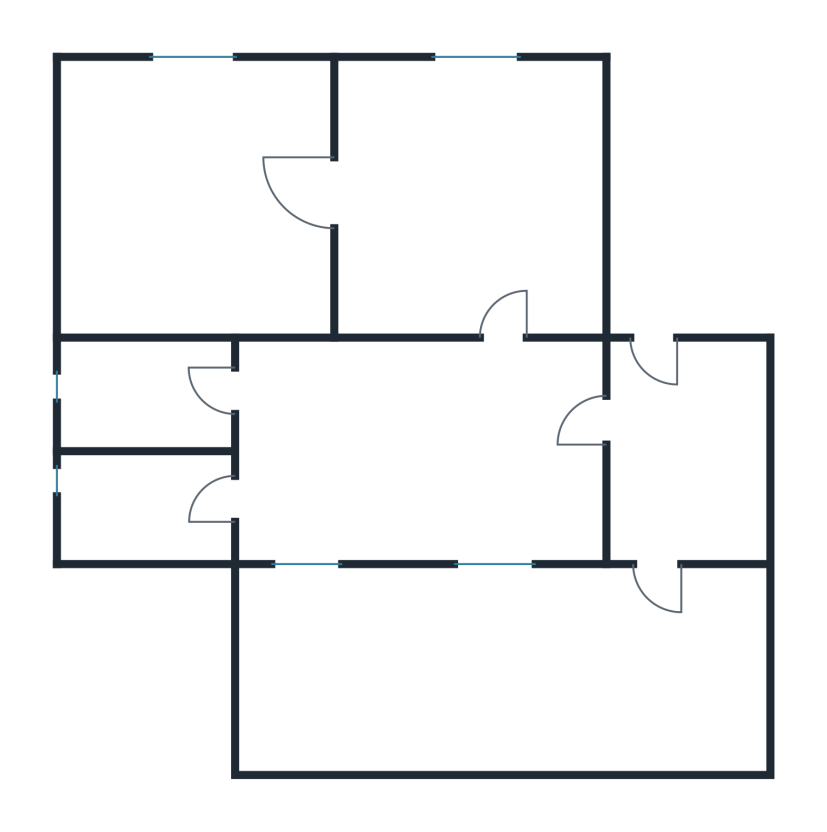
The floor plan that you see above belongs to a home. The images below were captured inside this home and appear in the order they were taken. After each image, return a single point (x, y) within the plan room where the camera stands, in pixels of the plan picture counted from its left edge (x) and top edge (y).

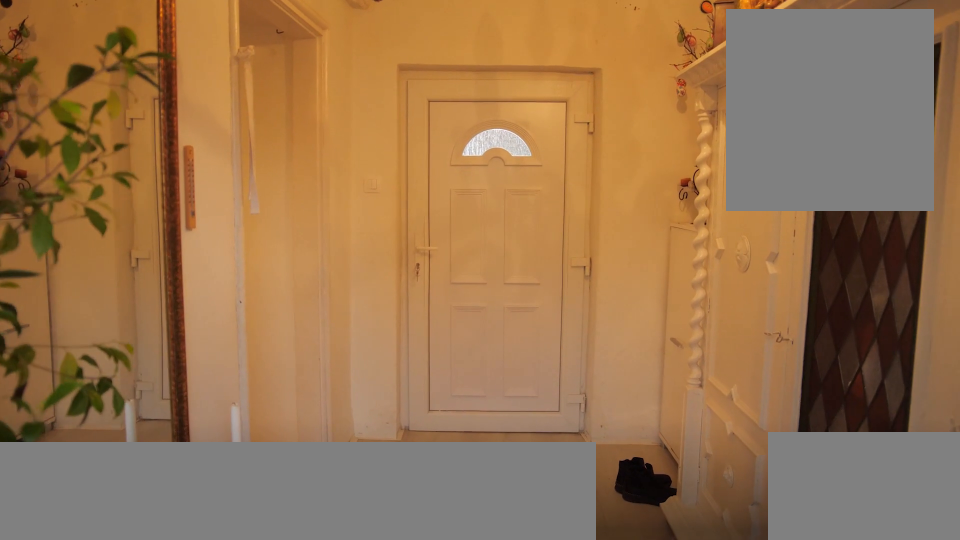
(687, 453)
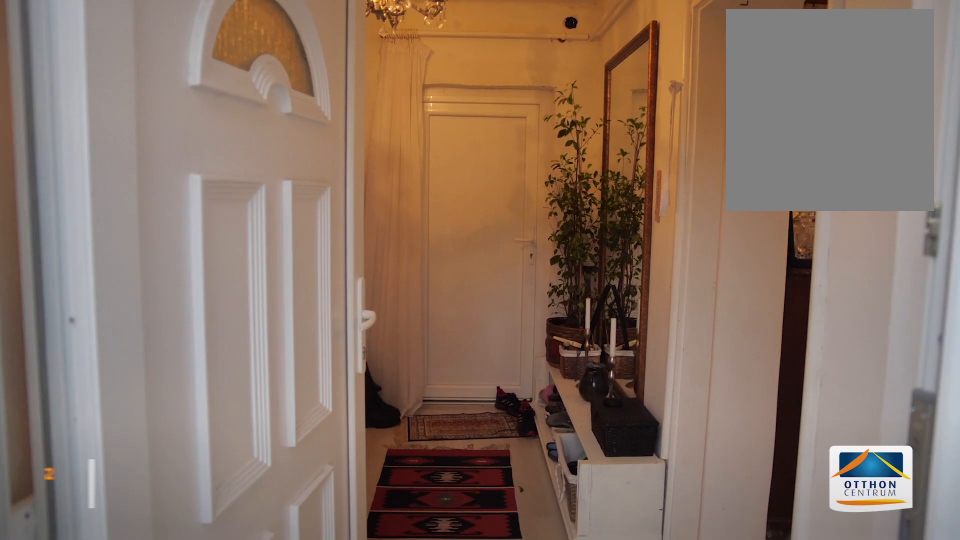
(687, 454)
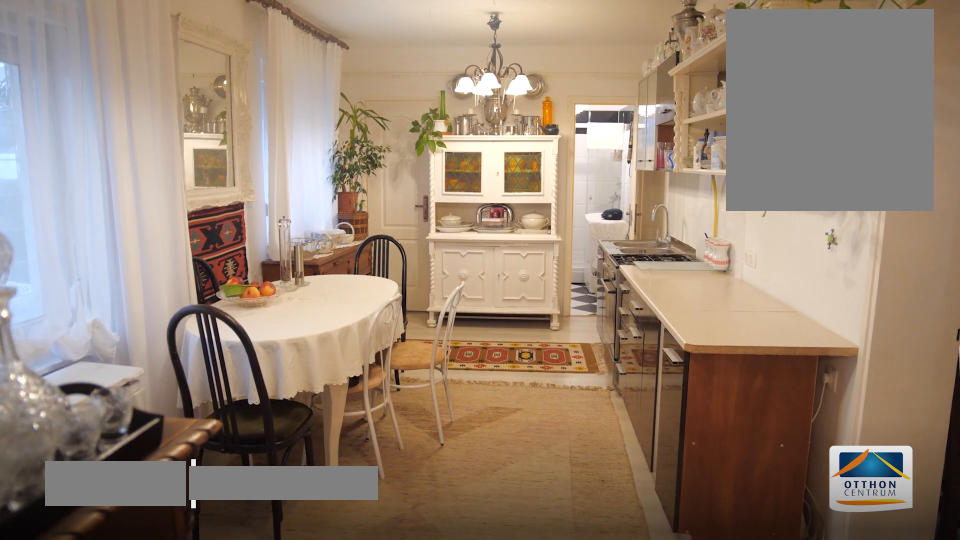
(405, 455)
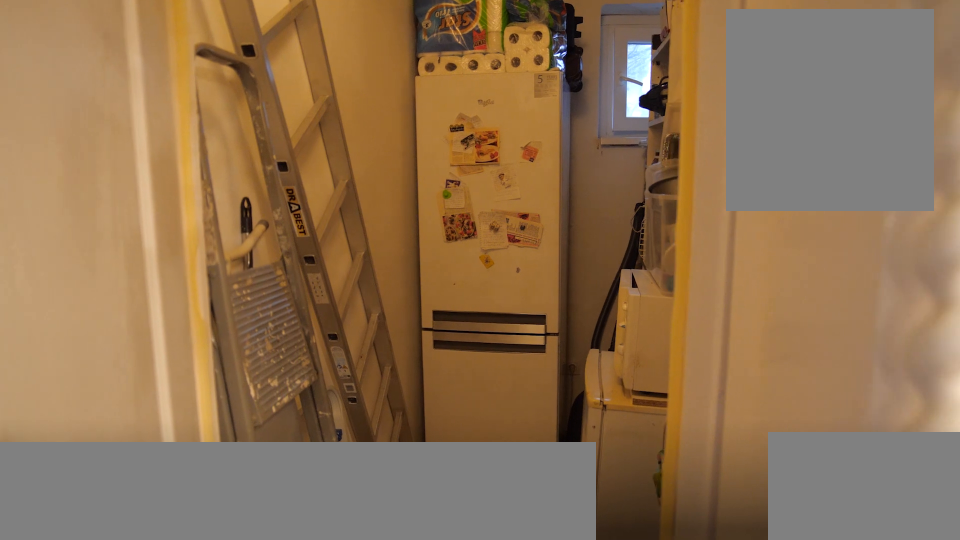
(148, 513)
